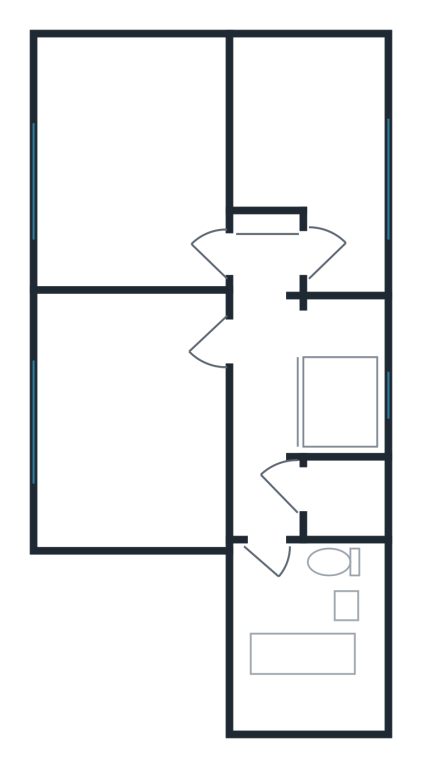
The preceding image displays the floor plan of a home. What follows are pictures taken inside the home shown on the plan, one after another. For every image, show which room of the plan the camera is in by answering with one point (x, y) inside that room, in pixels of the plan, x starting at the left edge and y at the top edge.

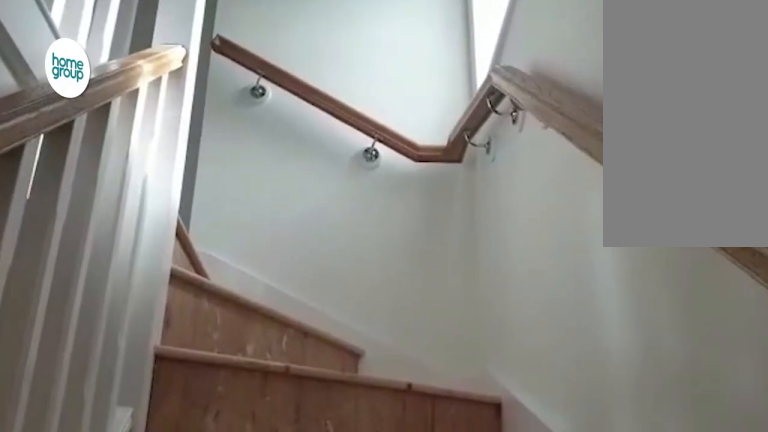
(301, 392)
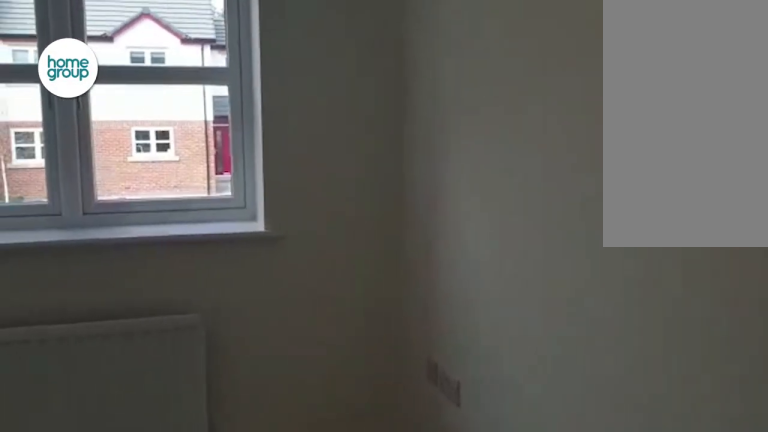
(134, 415)
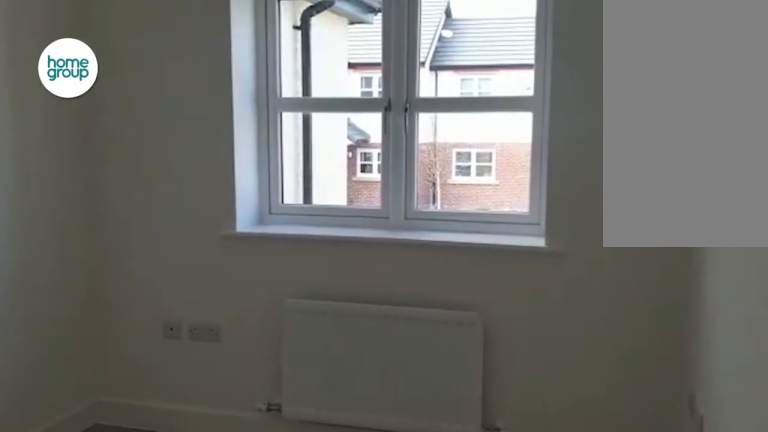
(134, 415)
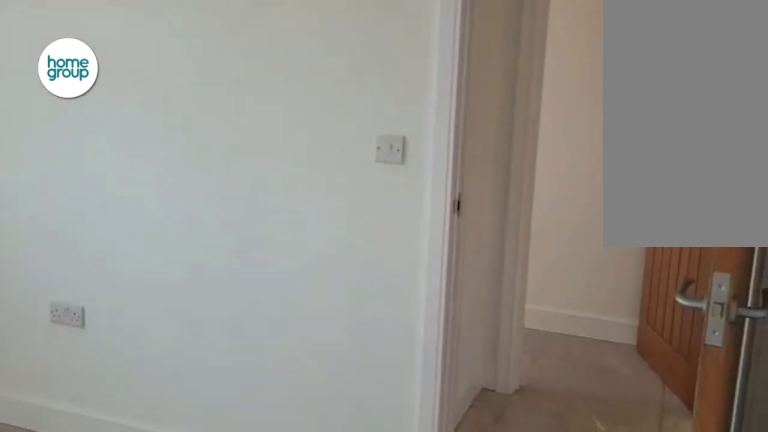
(138, 189)
